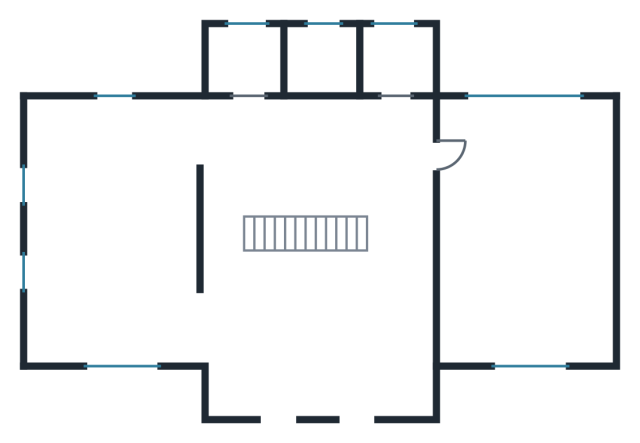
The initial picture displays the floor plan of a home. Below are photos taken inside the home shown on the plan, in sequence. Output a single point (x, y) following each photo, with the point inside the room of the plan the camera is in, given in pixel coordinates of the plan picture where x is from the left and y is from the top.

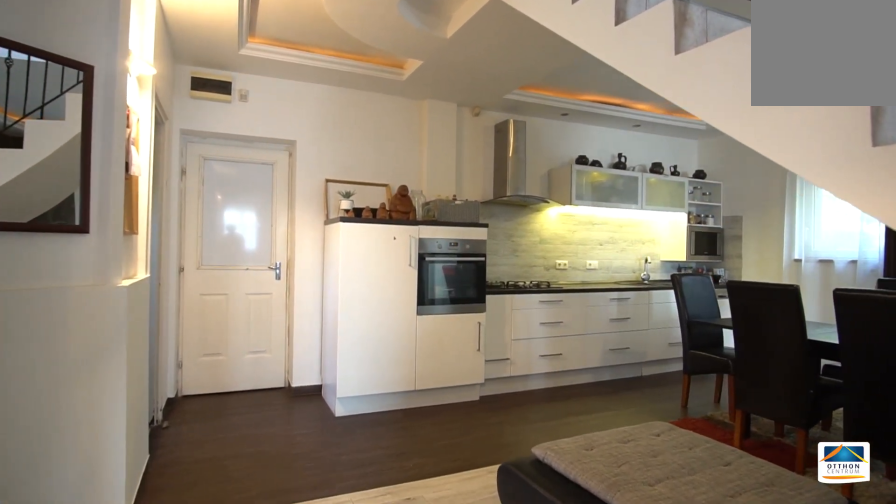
(334, 233)
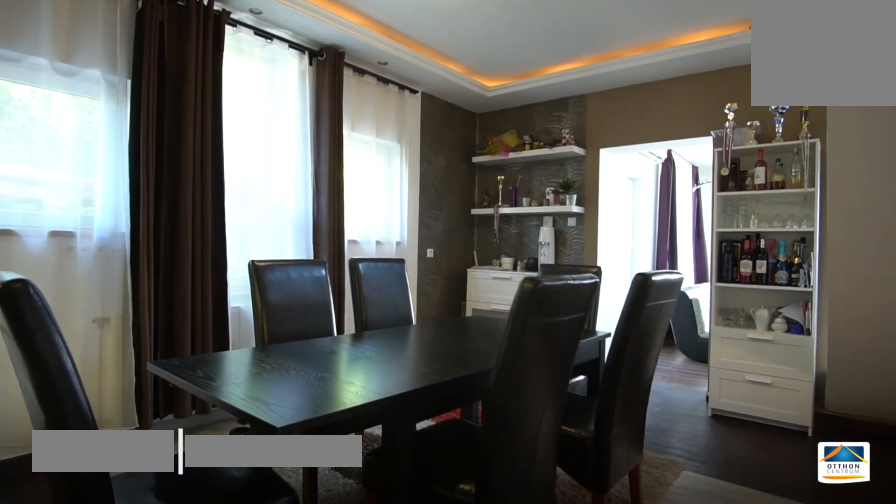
(316, 233)
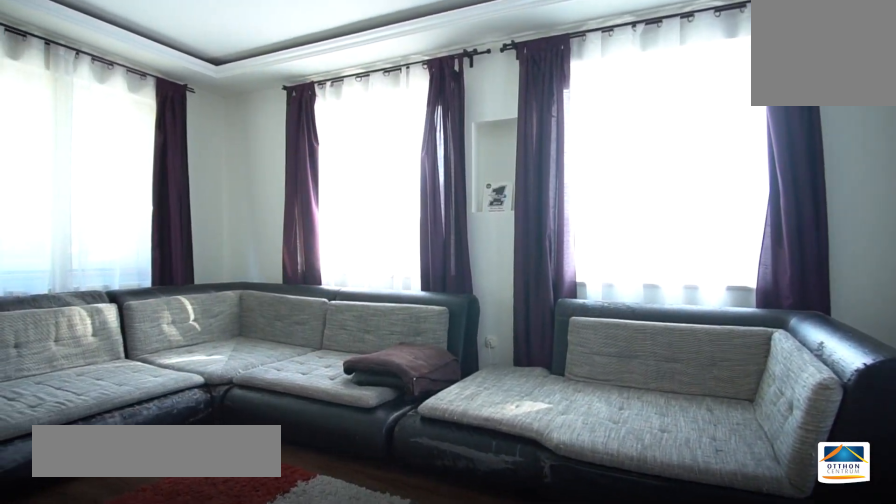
(131, 227)
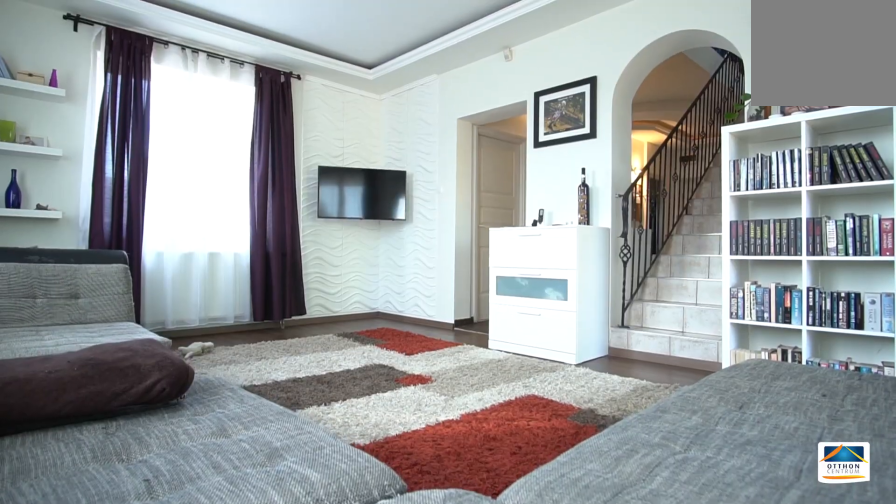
(131, 227)
